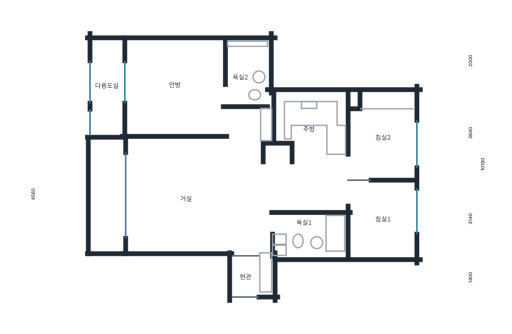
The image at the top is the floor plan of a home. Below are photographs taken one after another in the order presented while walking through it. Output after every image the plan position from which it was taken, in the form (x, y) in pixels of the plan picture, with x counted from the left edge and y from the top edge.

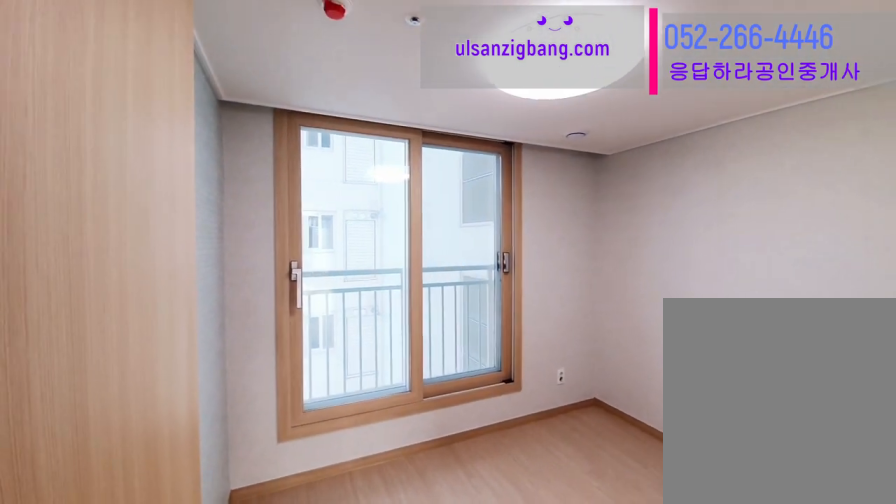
(386, 217)
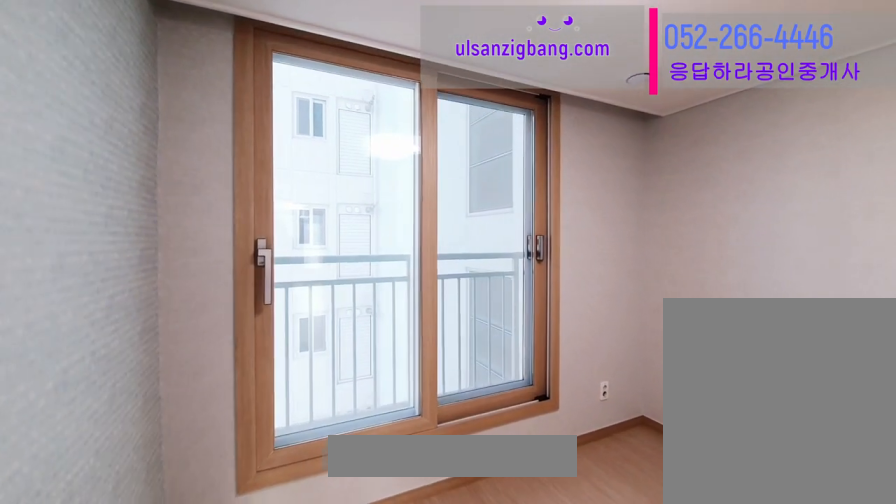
(386, 217)
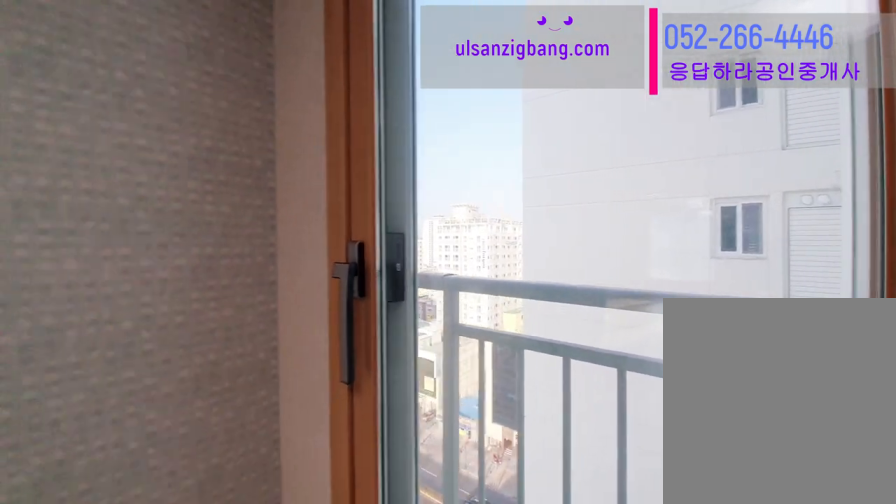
(387, 216)
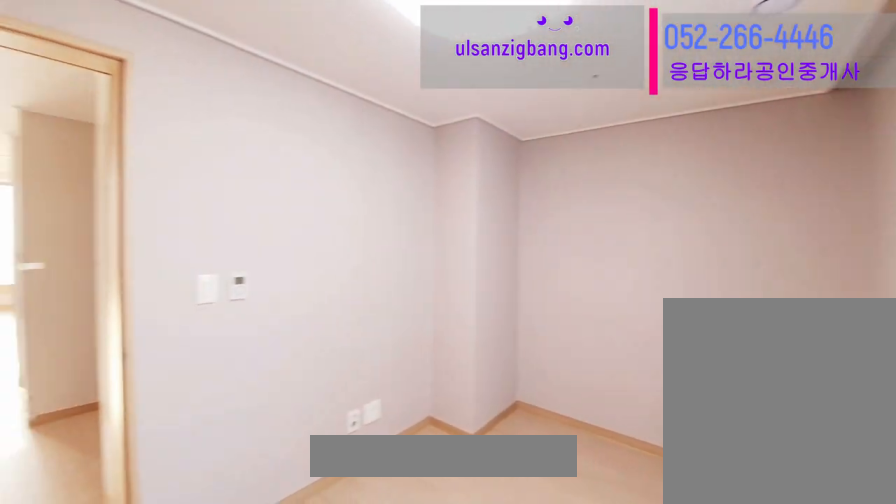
(392, 143)
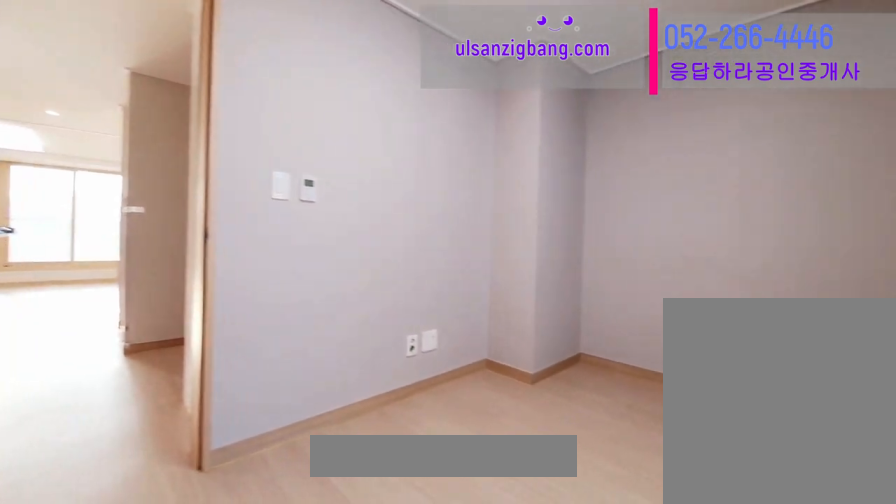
(392, 142)
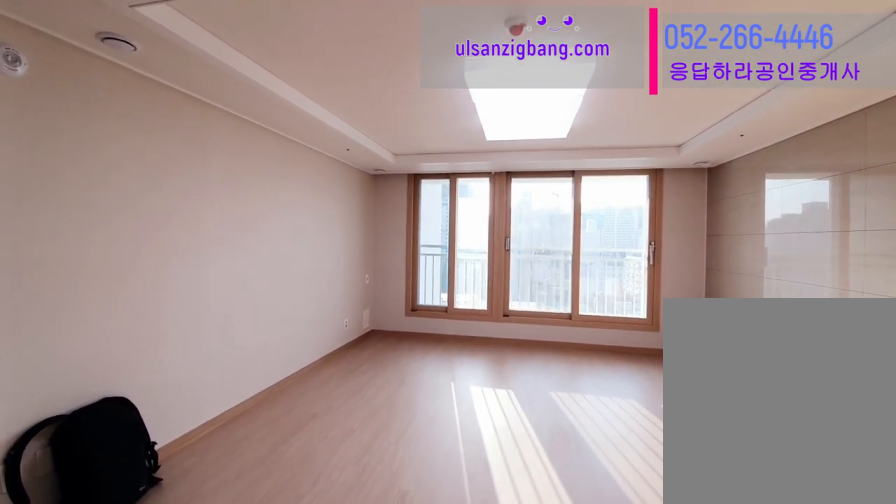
(272, 177)
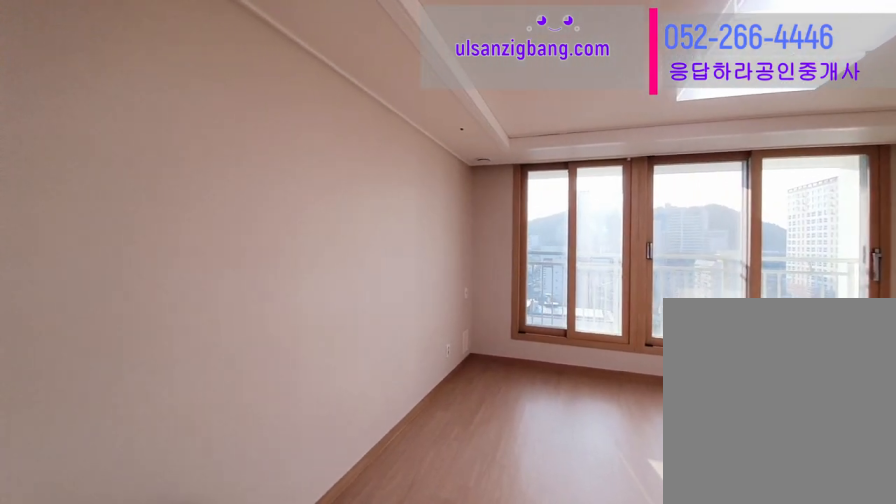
(230, 205)
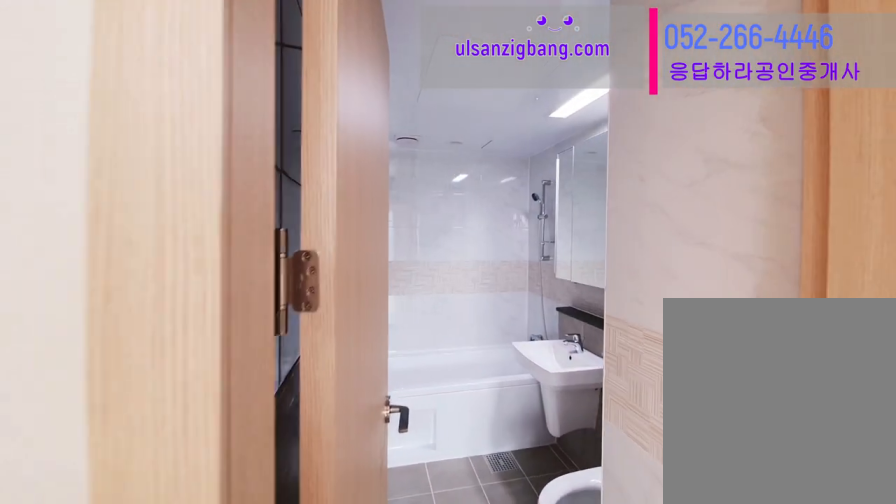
(230, 205)
